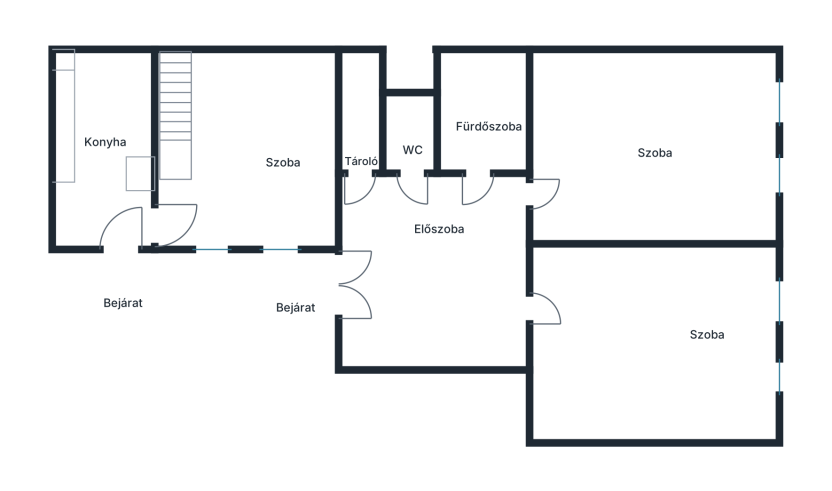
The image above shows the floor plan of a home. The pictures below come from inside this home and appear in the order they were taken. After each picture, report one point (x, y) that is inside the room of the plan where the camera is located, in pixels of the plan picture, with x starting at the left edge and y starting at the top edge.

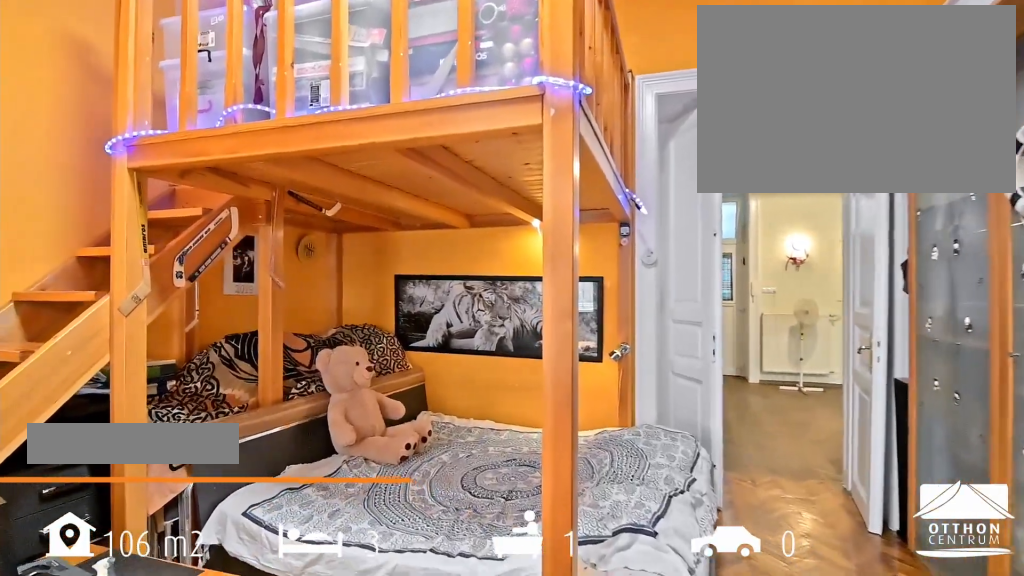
(658, 348)
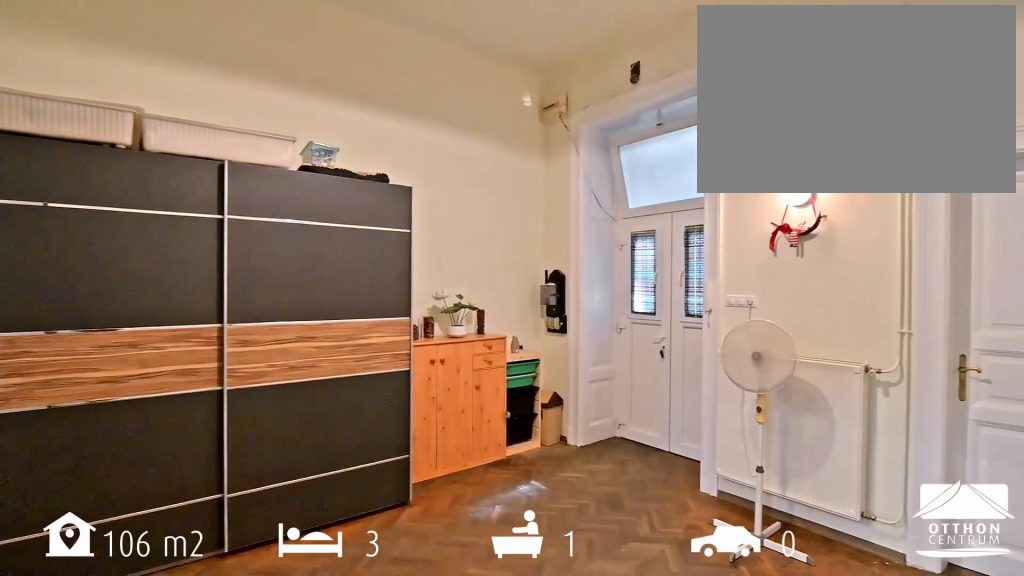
(436, 276)
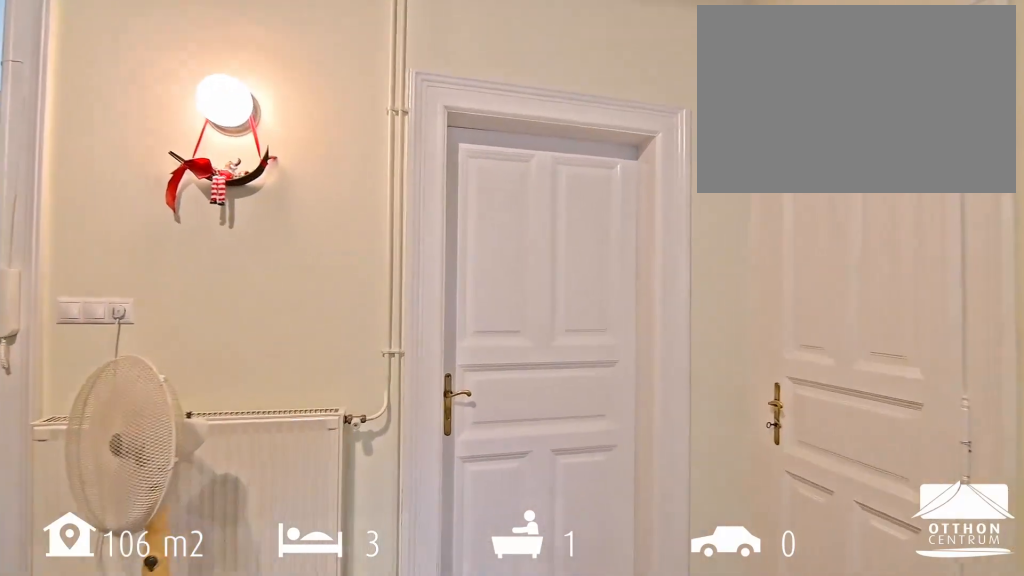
(436, 276)
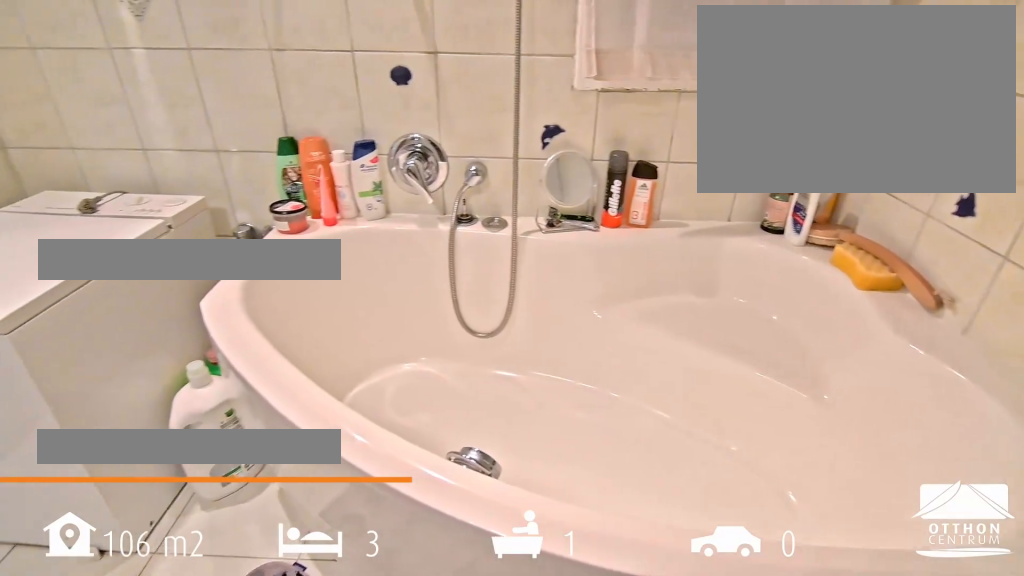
(484, 116)
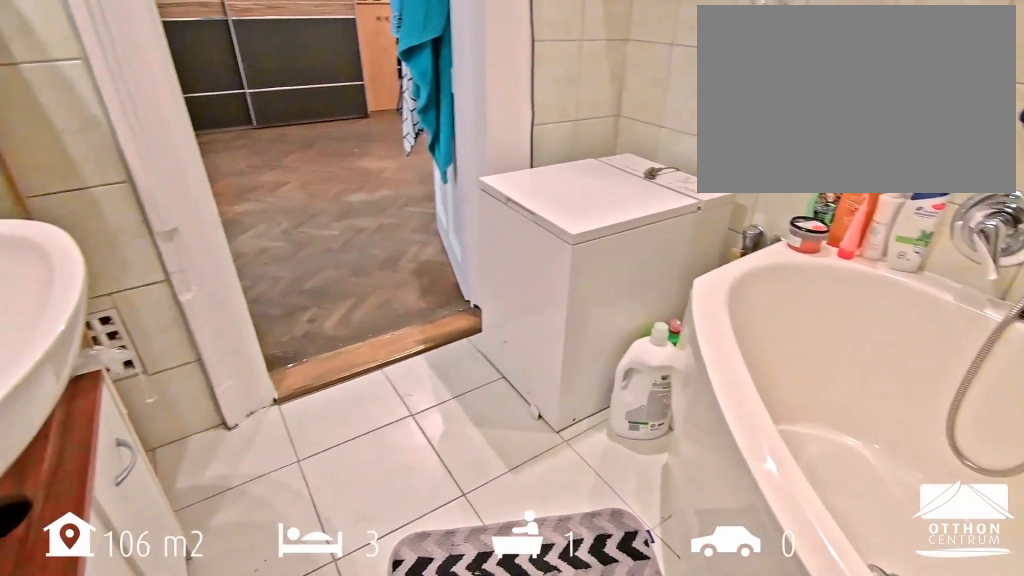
(484, 116)
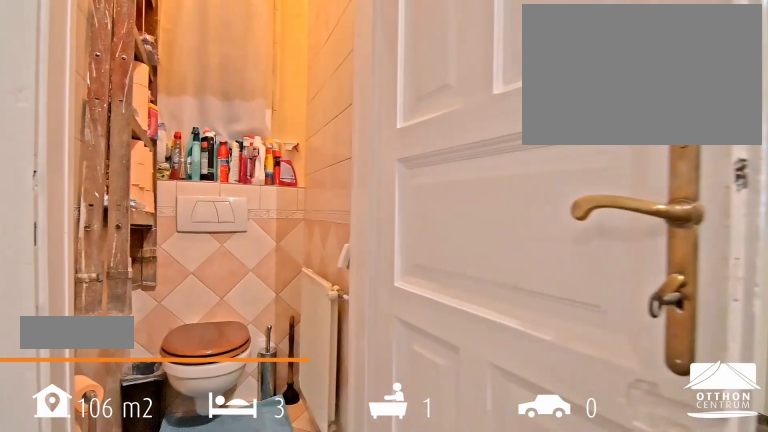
(437, 276)
